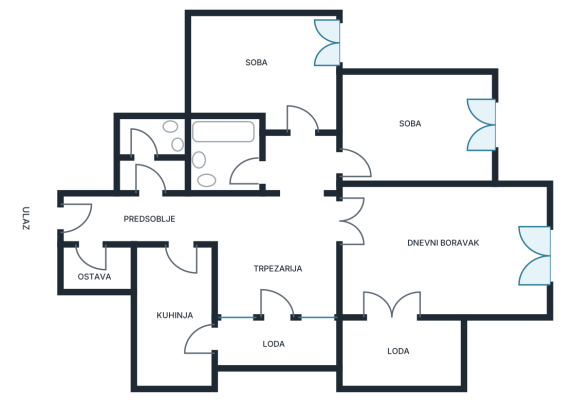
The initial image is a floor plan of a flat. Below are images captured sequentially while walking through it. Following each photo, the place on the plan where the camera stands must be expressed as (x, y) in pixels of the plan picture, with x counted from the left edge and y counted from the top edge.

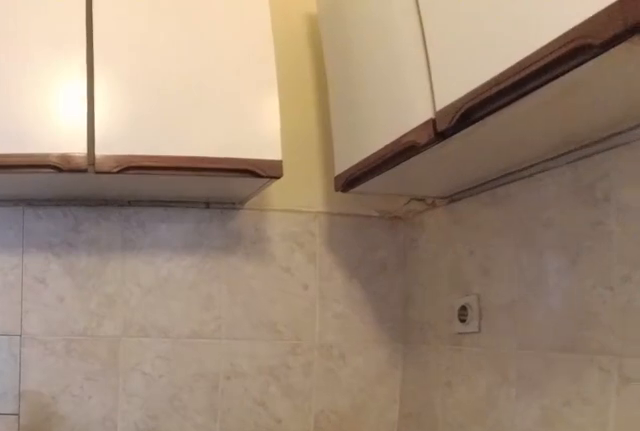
(176, 303)
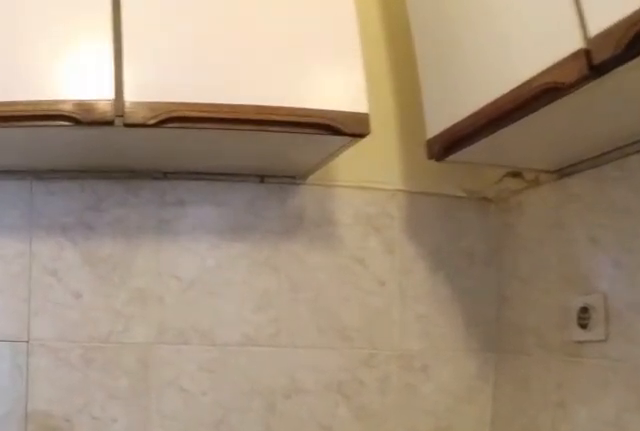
(178, 314)
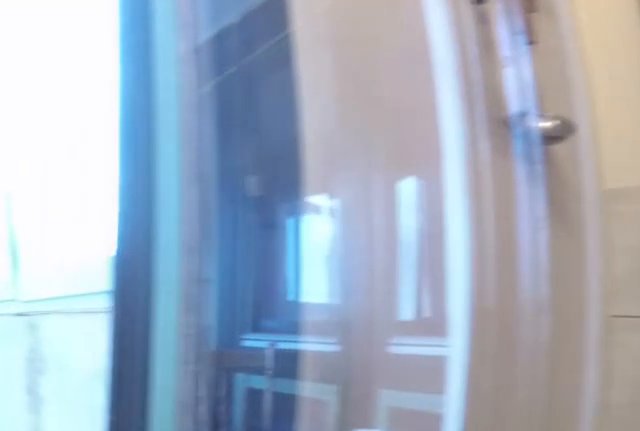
(192, 339)
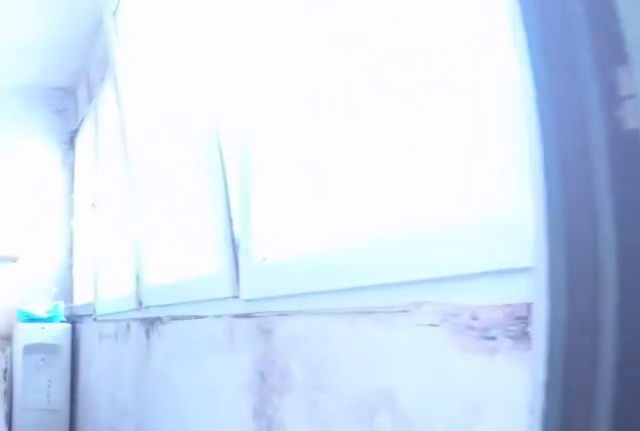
(210, 343)
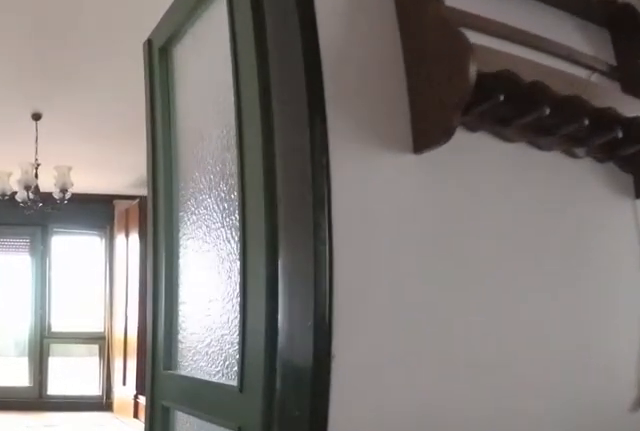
(259, 219)
